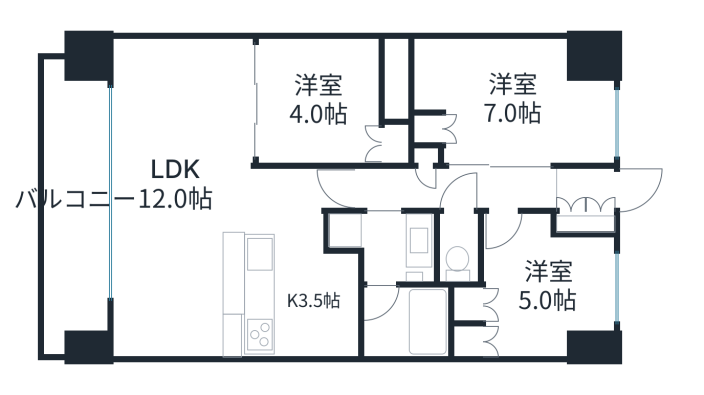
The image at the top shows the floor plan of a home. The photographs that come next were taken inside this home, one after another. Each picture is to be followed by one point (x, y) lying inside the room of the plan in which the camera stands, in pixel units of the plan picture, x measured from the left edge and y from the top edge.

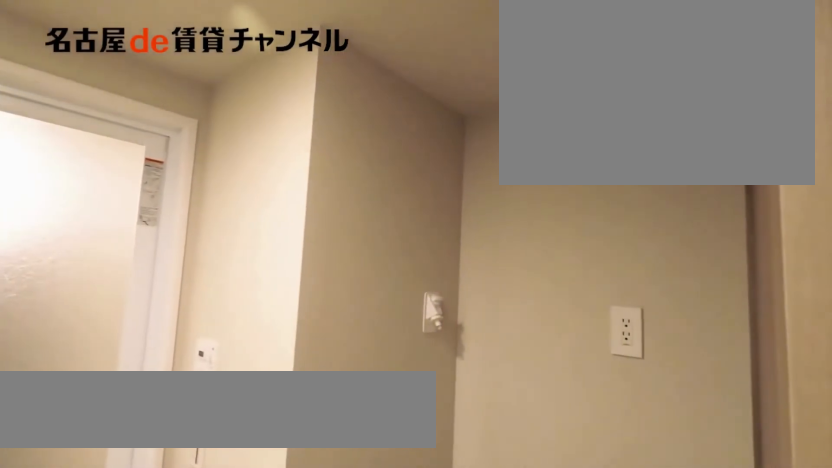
(387, 244)
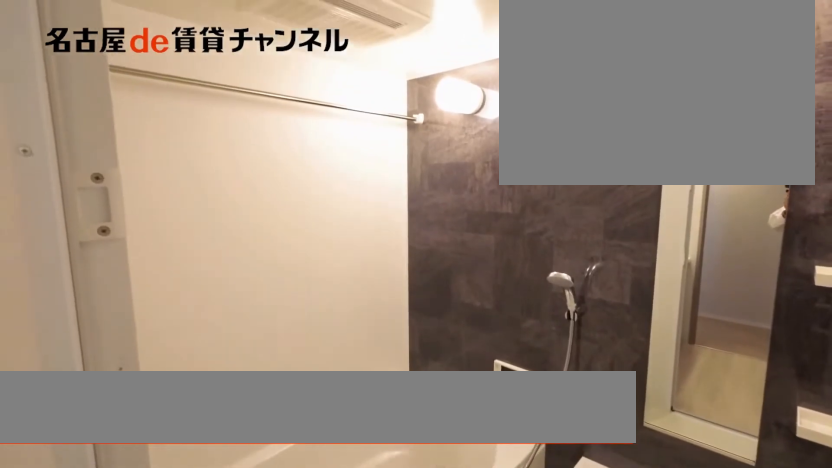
(402, 321)
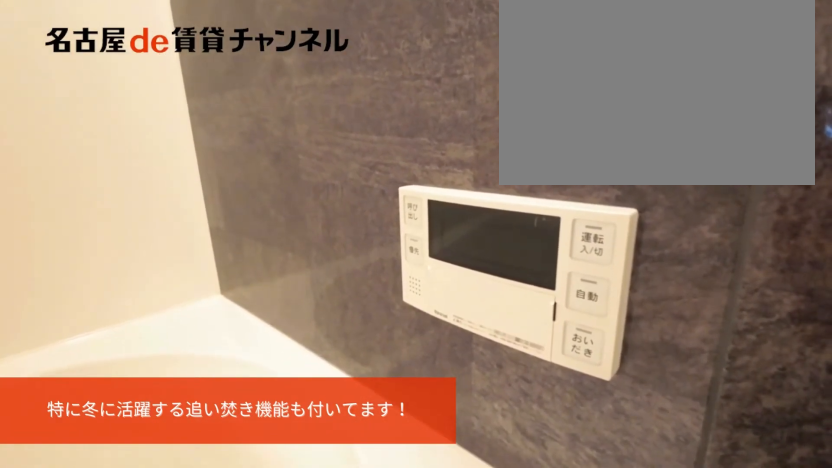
(402, 321)
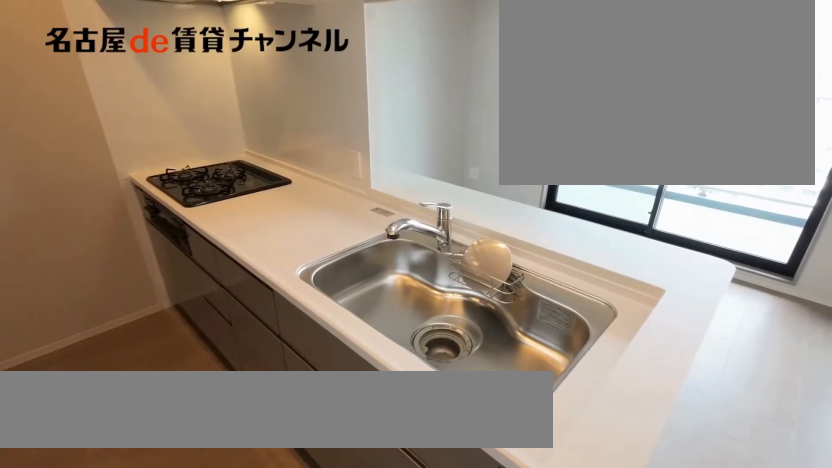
(269, 294)
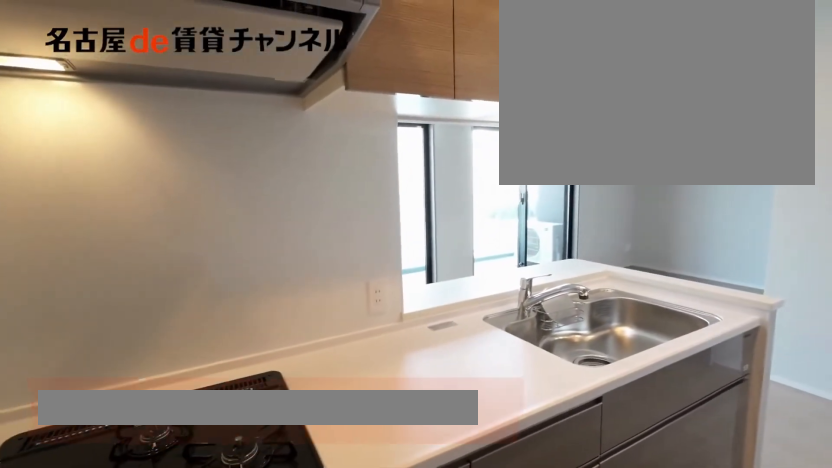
(269, 294)
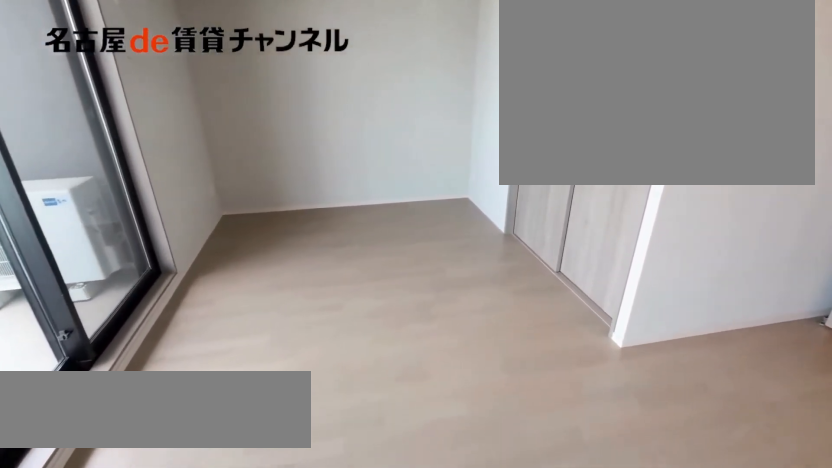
(176, 188)
